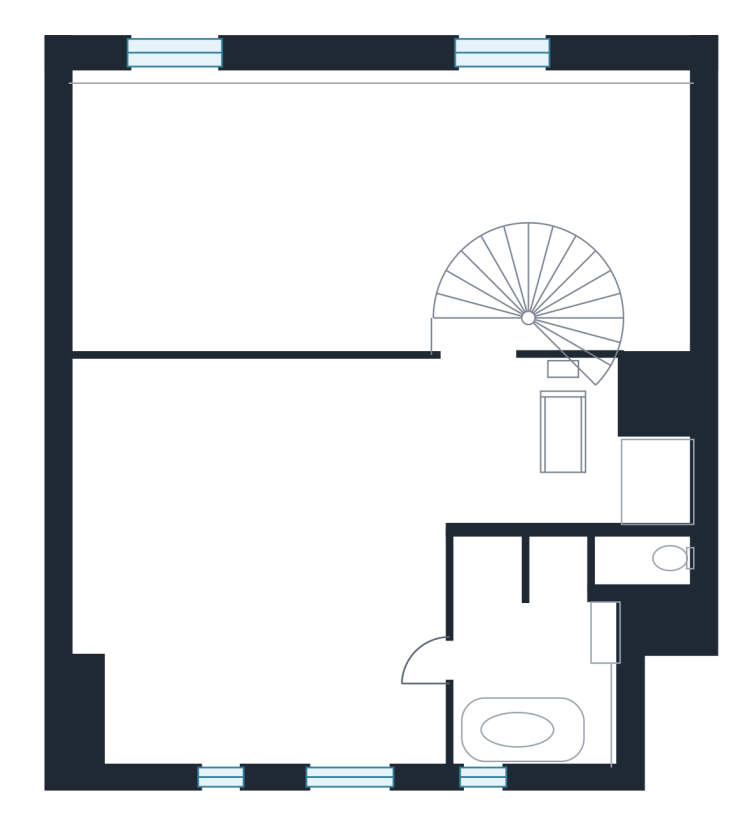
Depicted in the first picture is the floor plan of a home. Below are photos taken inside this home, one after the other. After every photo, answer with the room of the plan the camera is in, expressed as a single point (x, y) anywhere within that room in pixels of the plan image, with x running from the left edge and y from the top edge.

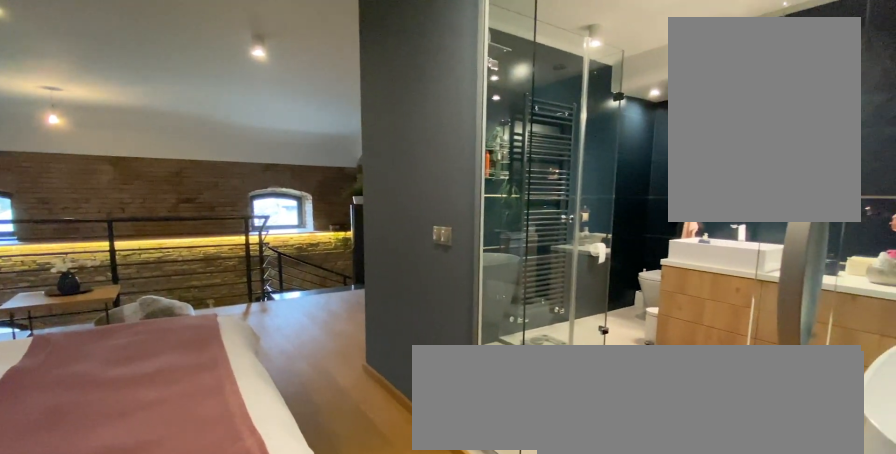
(314, 580)
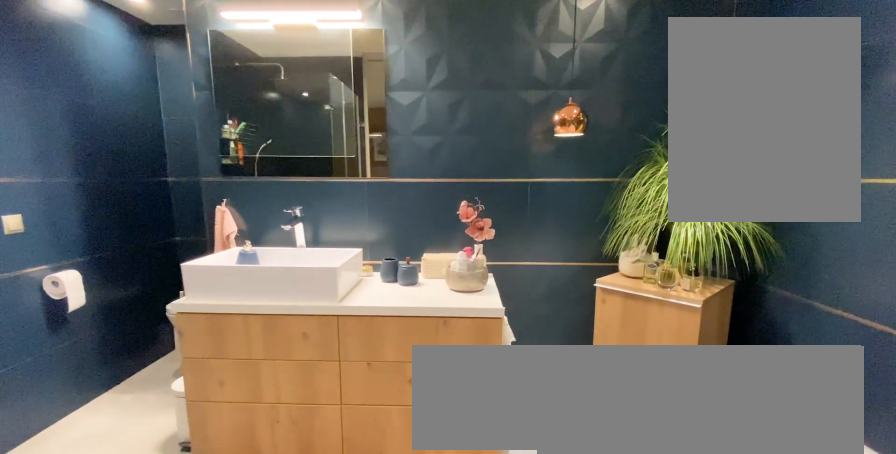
(522, 628)
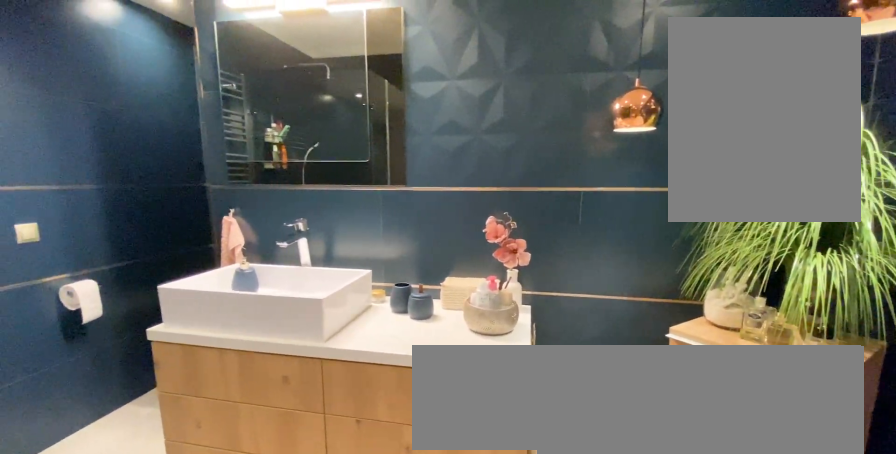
(522, 628)
